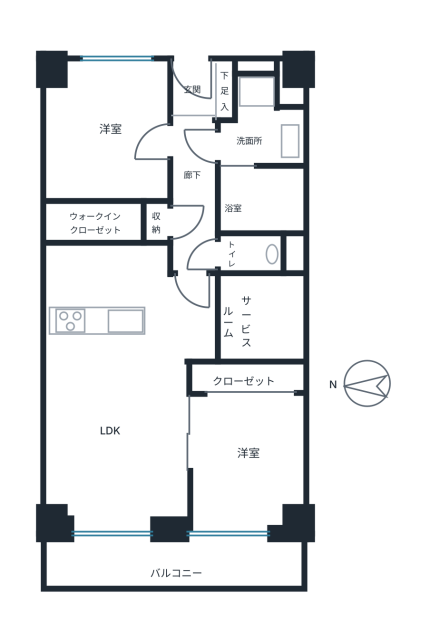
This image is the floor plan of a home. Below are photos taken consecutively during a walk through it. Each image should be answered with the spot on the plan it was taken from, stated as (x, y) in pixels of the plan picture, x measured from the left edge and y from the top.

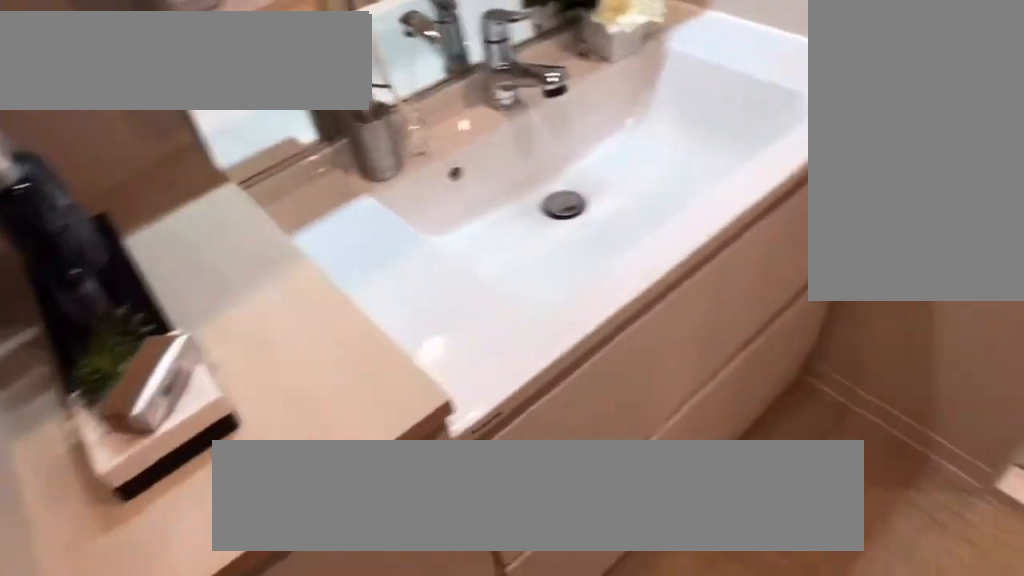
(263, 170)
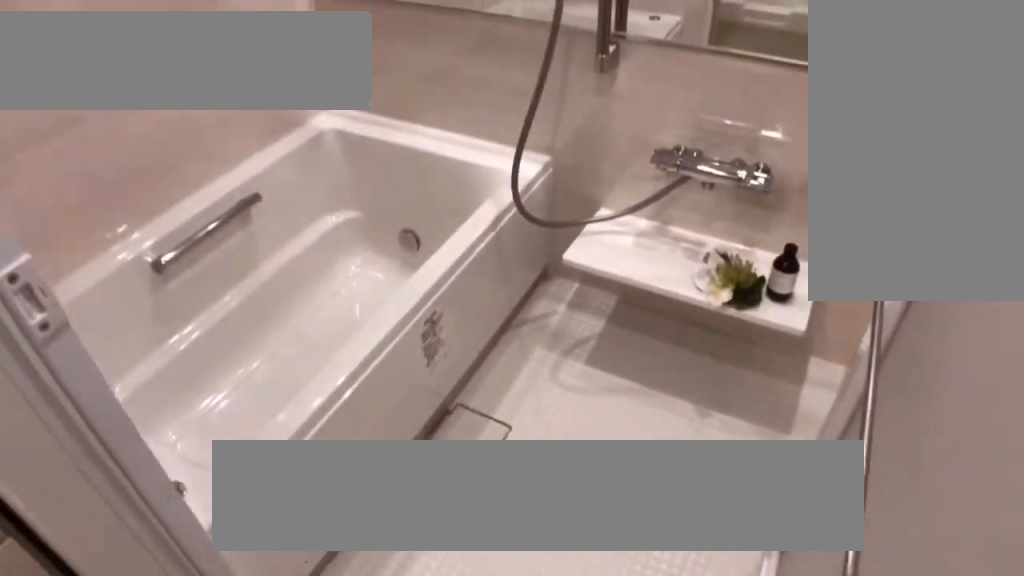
(261, 167)
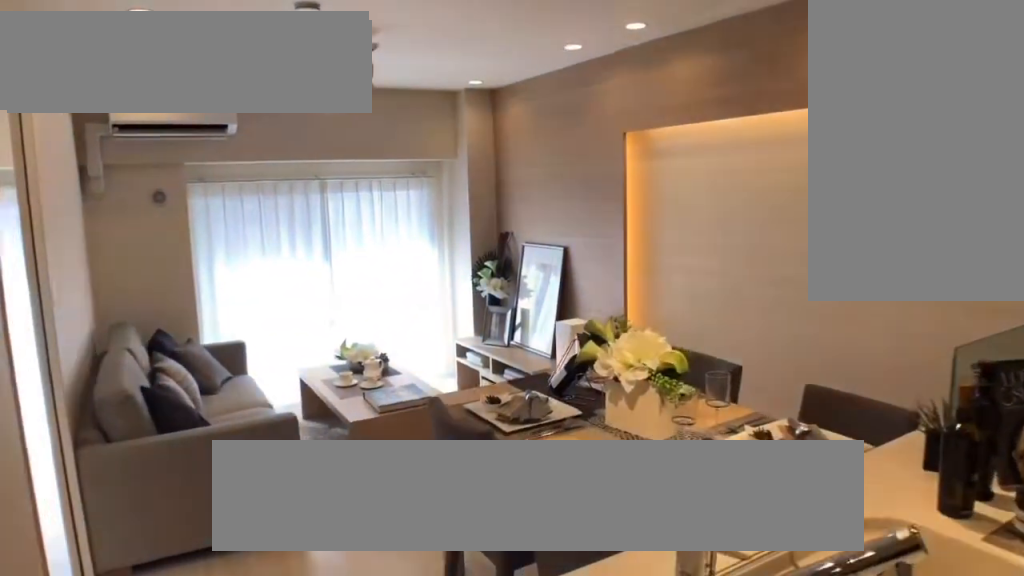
(134, 353)
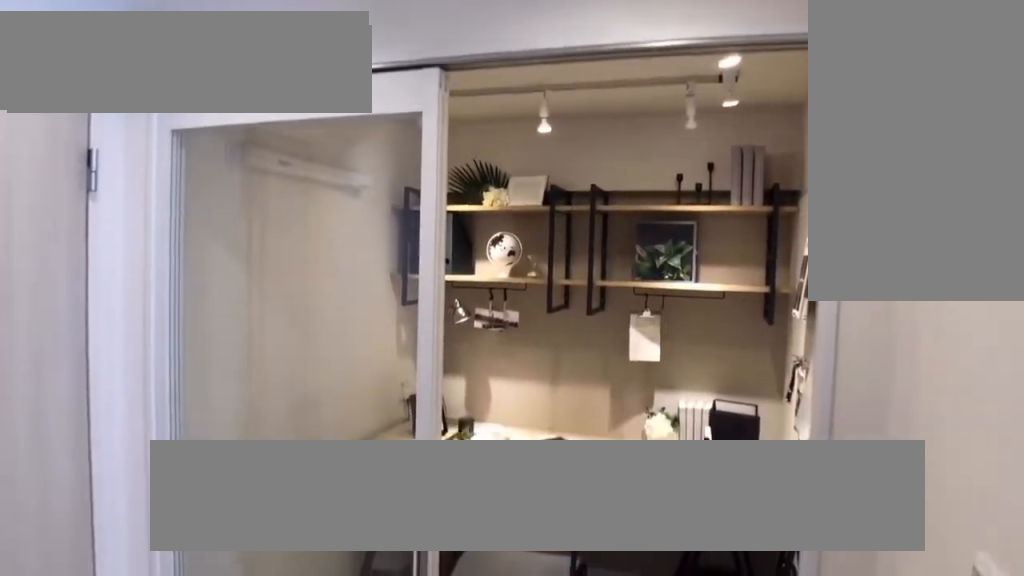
(134, 352)
